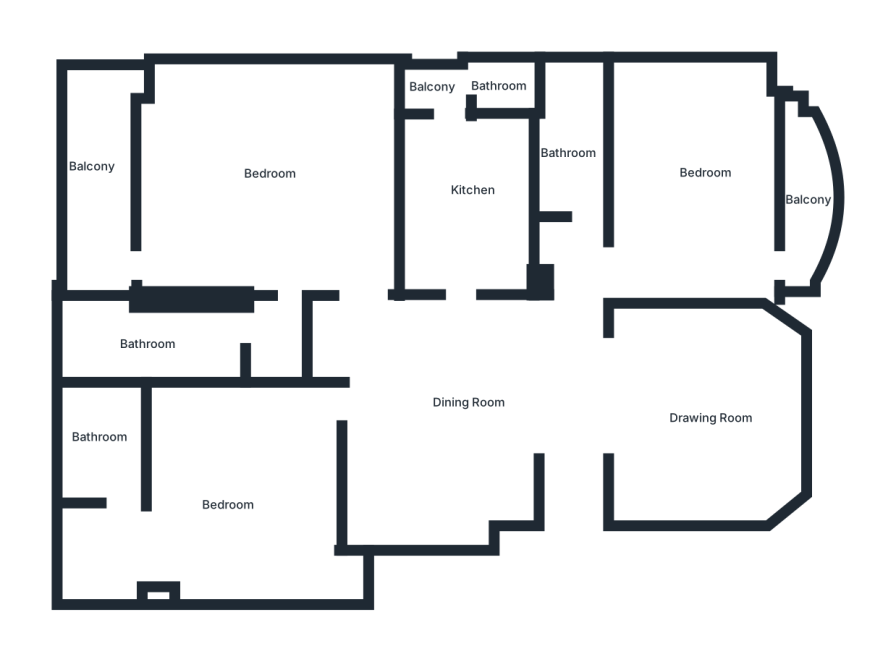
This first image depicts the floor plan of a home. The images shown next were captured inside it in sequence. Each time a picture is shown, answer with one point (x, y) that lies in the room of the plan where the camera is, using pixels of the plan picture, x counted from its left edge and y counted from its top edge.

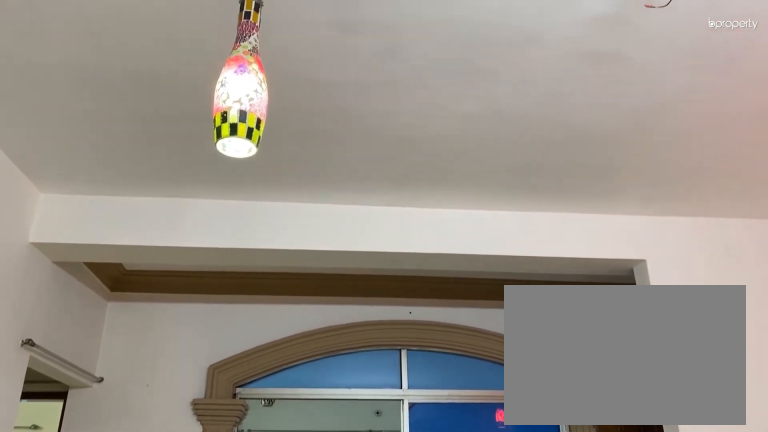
(443, 409)
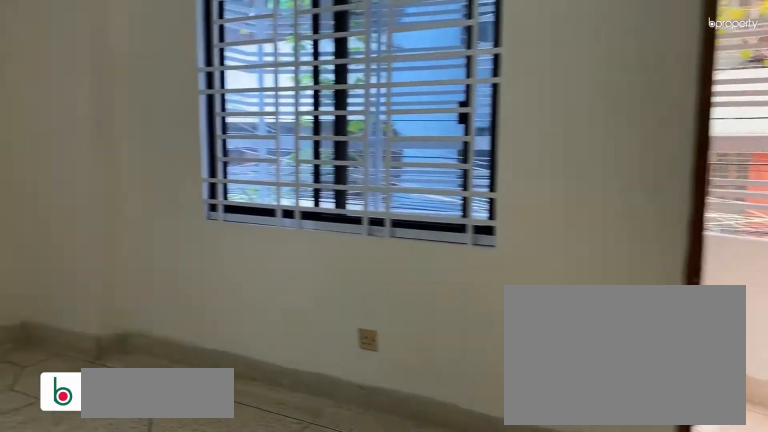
(692, 171)
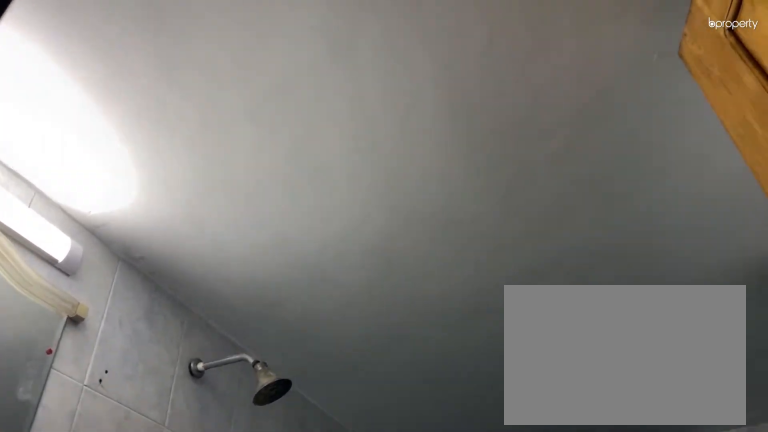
(155, 342)
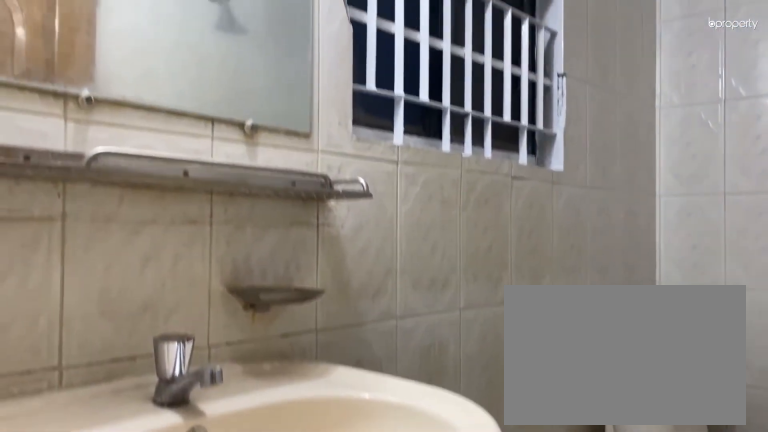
(99, 443)
